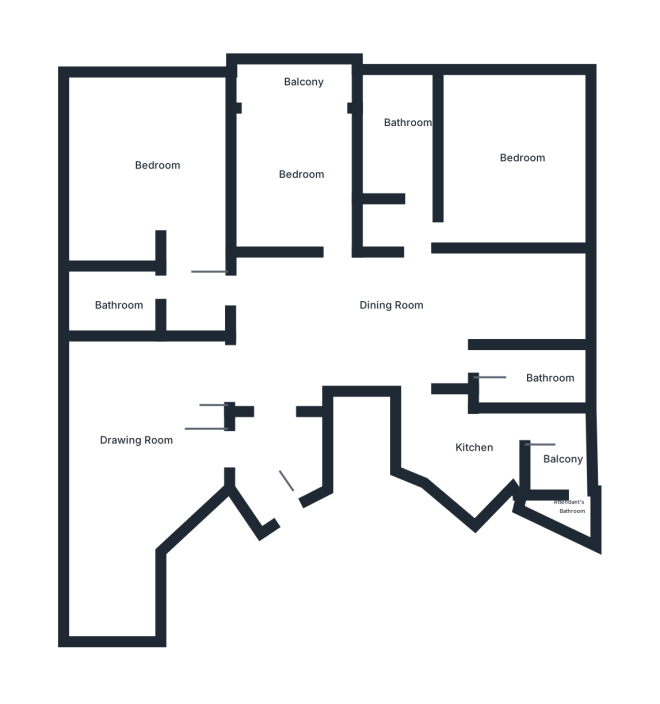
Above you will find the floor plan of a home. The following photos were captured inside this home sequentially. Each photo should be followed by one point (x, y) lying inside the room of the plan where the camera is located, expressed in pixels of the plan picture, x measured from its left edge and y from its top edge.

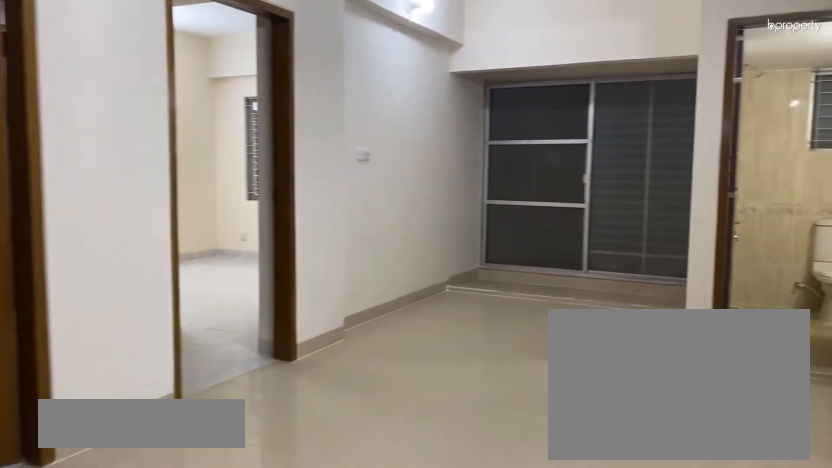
(379, 322)
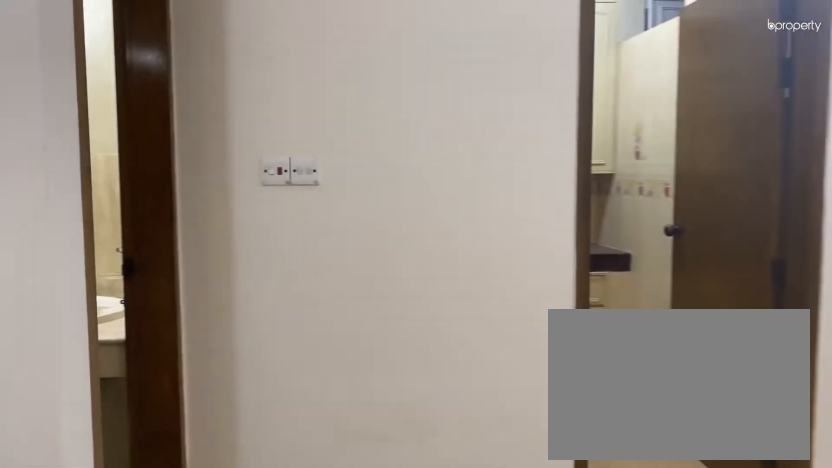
(379, 322)
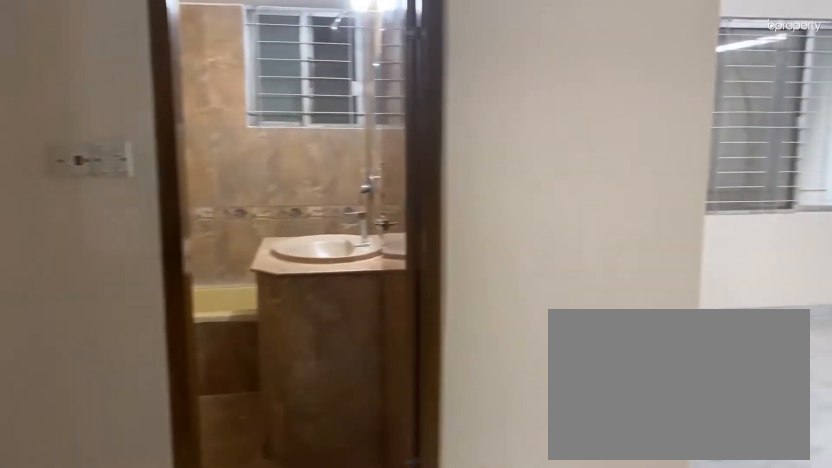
(194, 278)
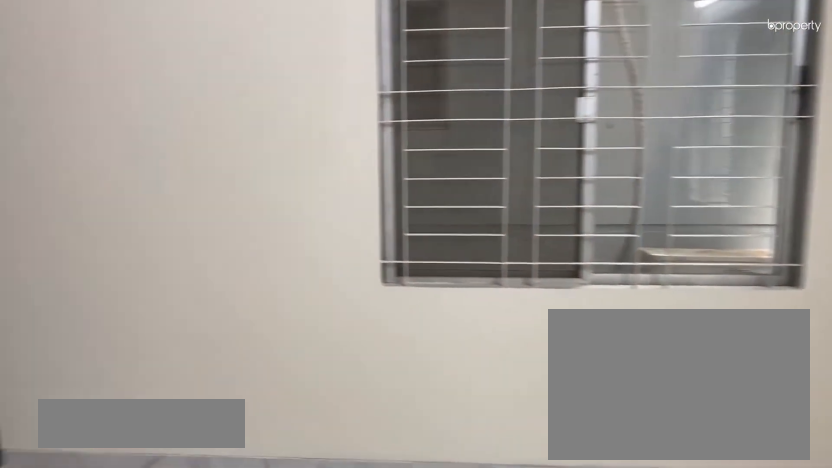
(158, 161)
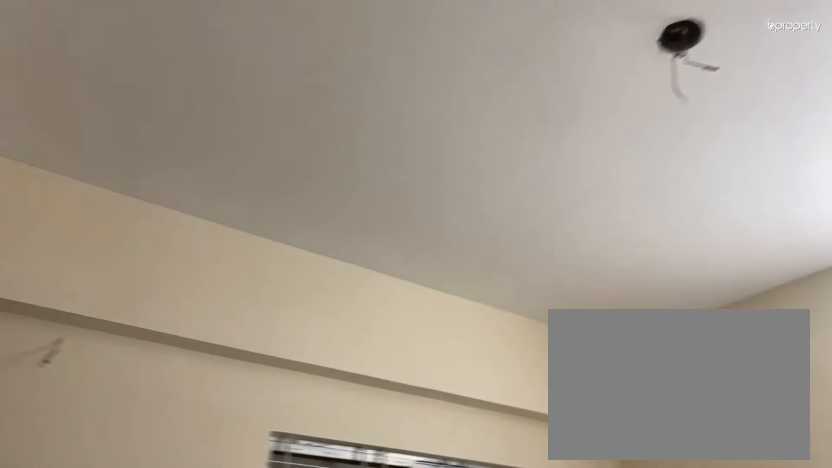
(158, 161)
